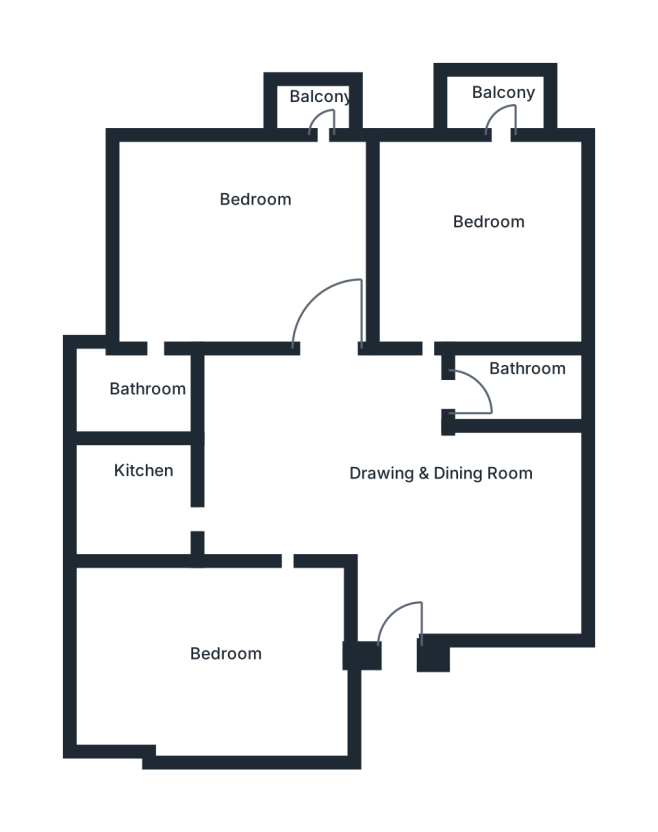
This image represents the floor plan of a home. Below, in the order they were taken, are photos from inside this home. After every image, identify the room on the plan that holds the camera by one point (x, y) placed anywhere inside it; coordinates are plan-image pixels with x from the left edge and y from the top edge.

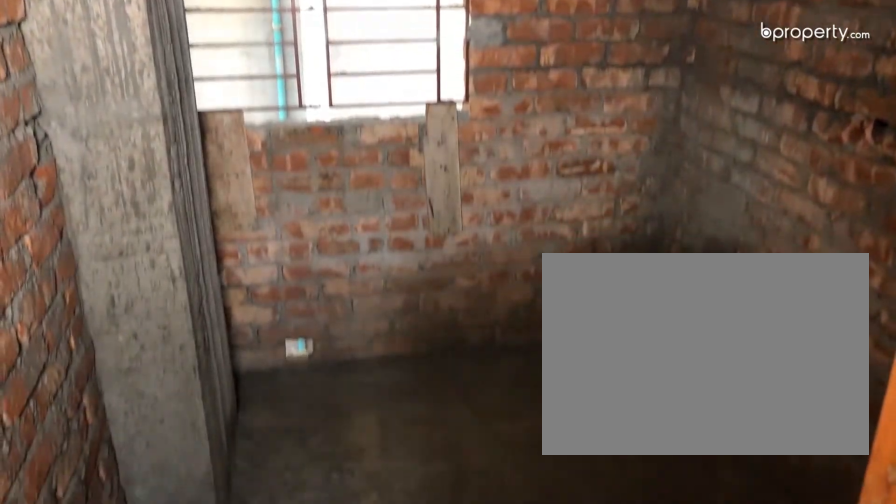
(144, 495)
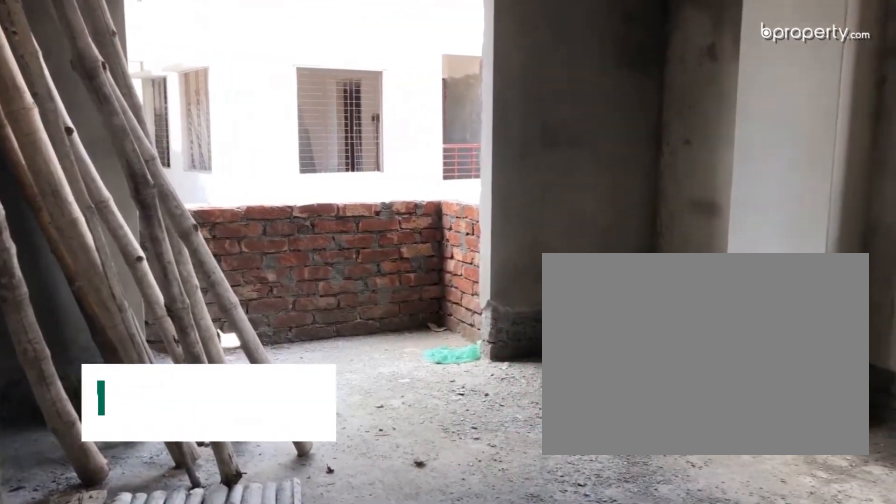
(482, 249)
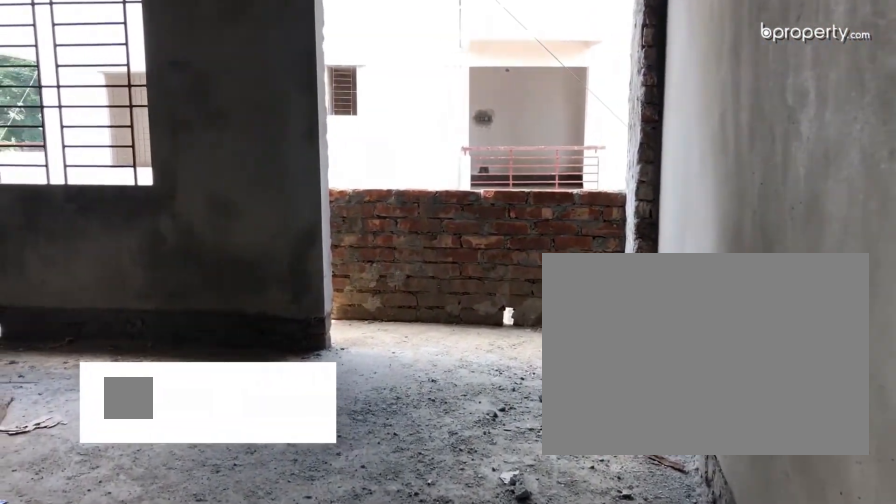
(244, 241)
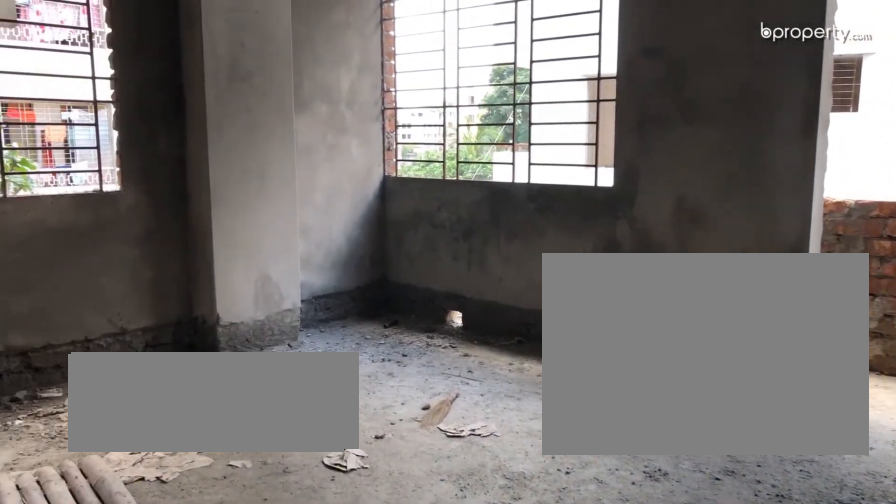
(244, 241)
